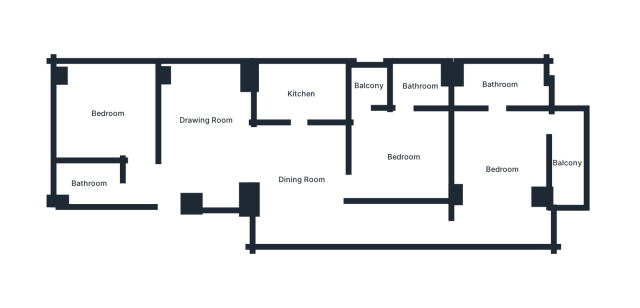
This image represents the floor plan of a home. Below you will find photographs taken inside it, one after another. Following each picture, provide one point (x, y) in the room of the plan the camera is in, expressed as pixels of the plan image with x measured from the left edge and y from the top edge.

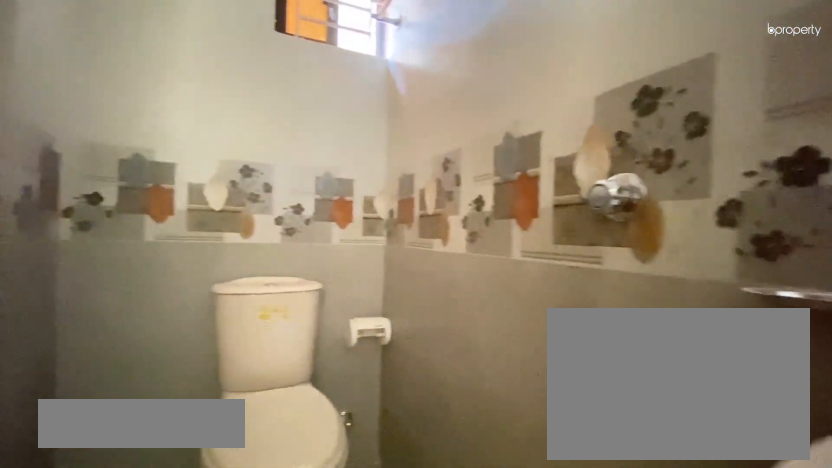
(87, 183)
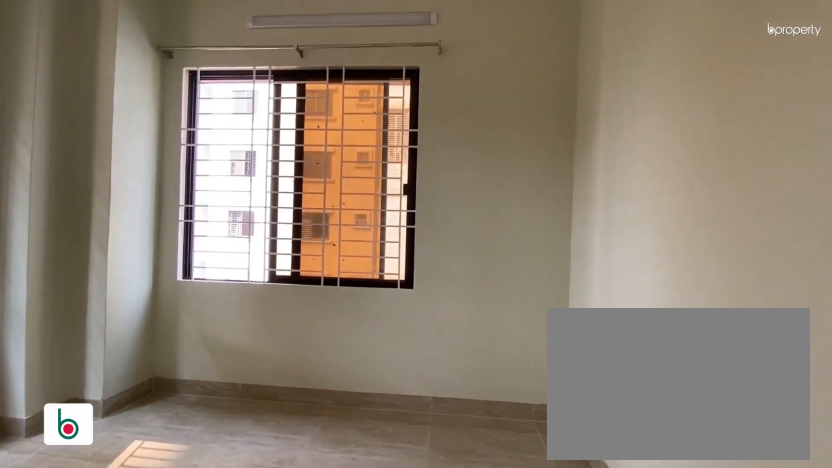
(112, 118)
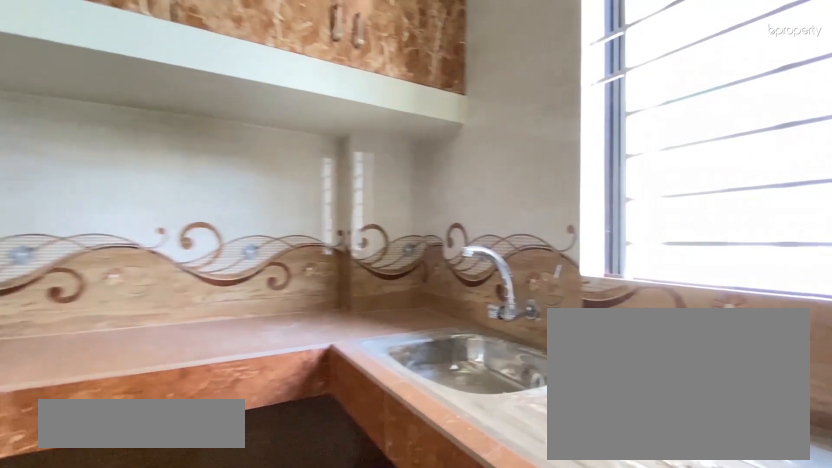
(300, 93)
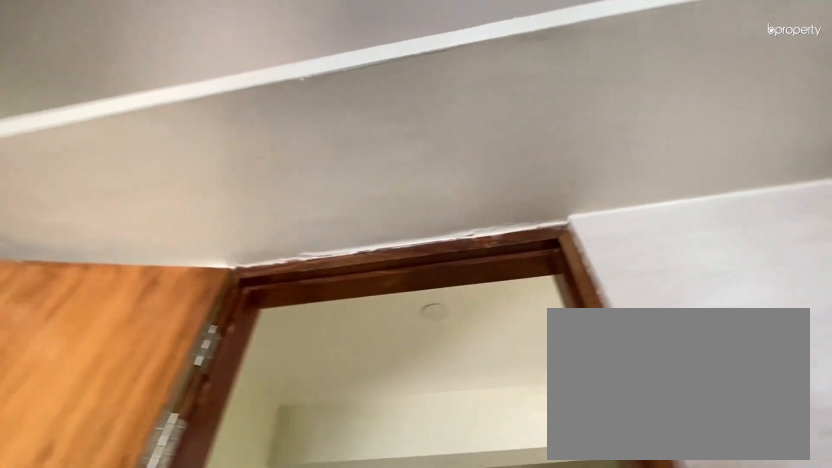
(300, 94)
